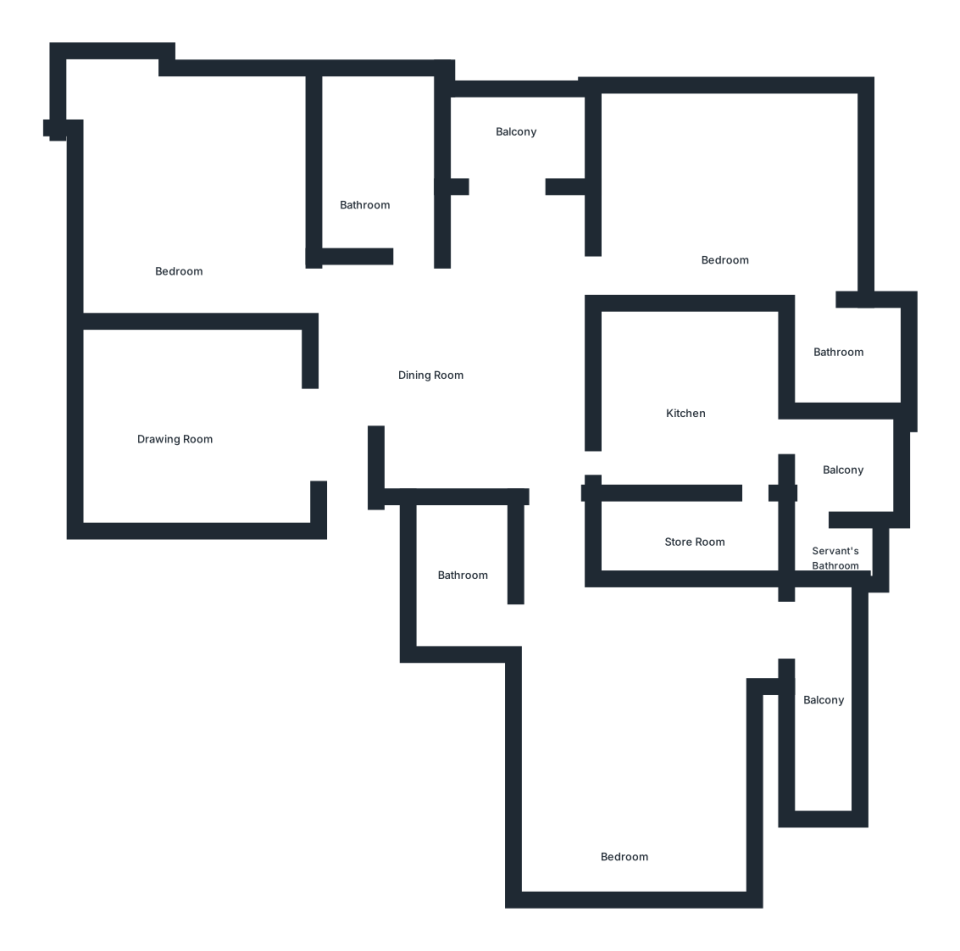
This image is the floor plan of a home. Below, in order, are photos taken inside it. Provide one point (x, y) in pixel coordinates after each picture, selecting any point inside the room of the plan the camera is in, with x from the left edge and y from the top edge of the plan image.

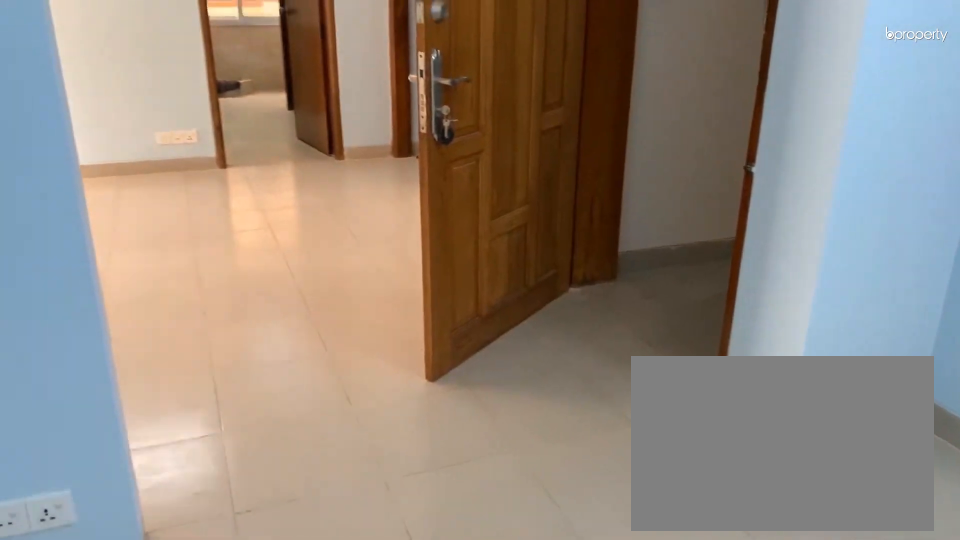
(173, 415)
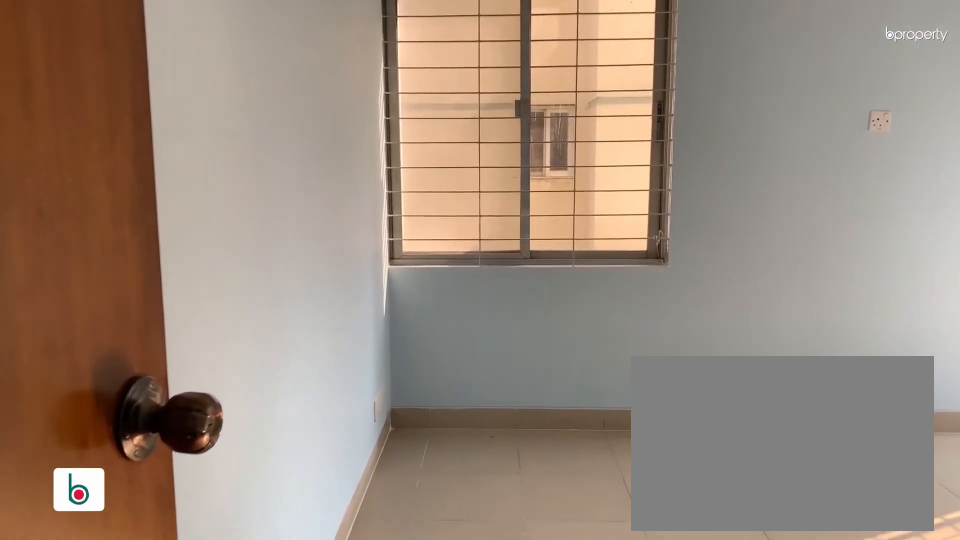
(180, 220)
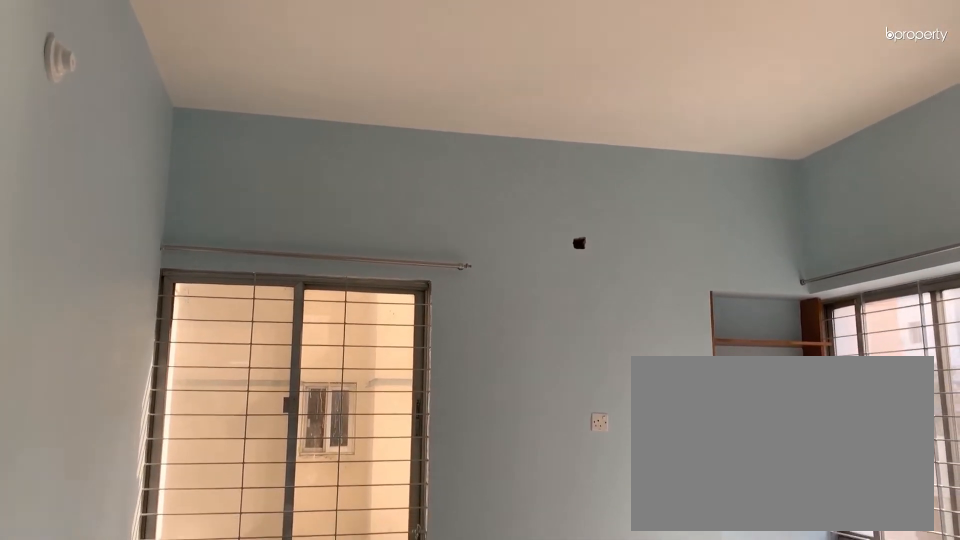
(179, 220)
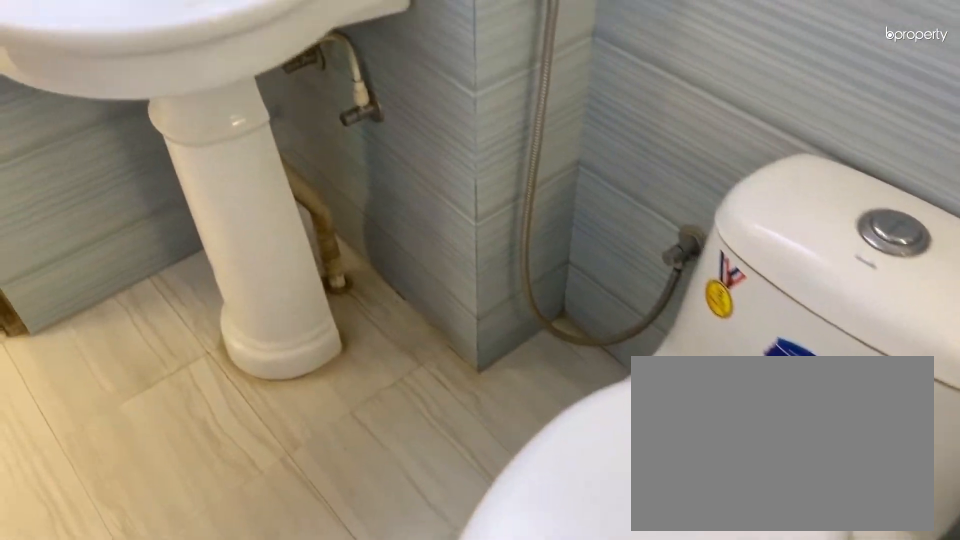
(368, 186)
